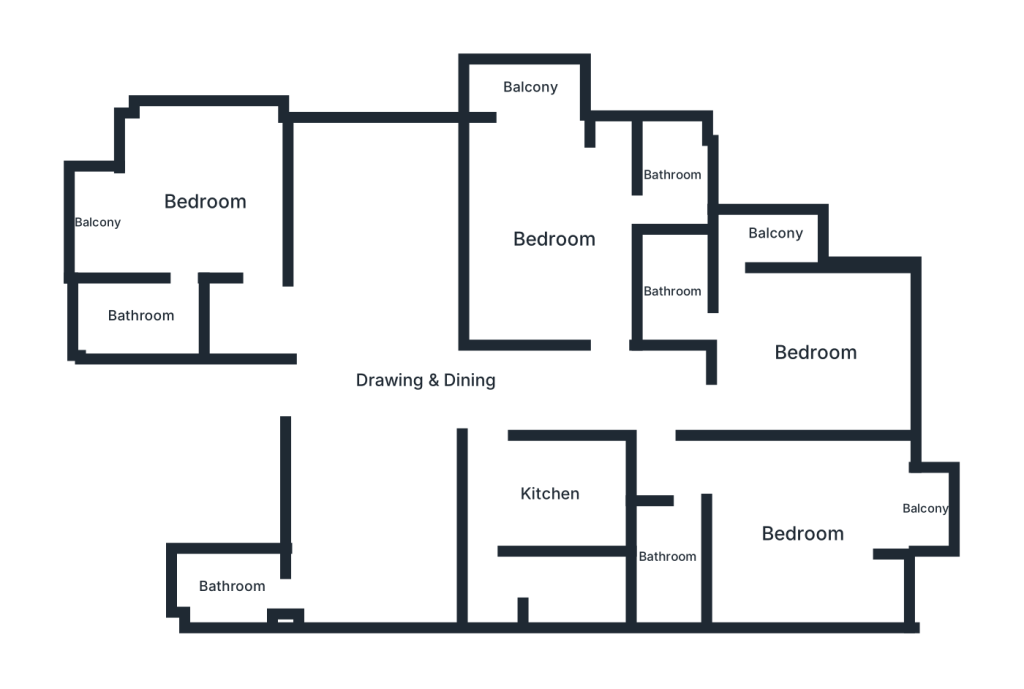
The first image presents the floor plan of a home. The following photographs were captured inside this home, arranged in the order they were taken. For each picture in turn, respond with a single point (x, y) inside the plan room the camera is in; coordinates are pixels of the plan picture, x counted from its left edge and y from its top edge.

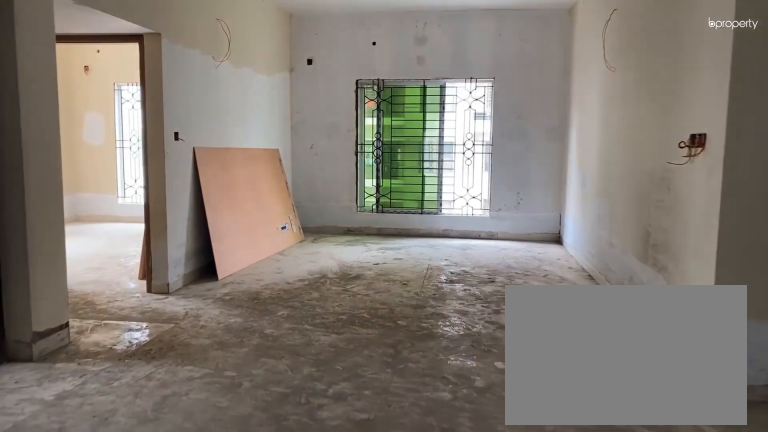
(425, 380)
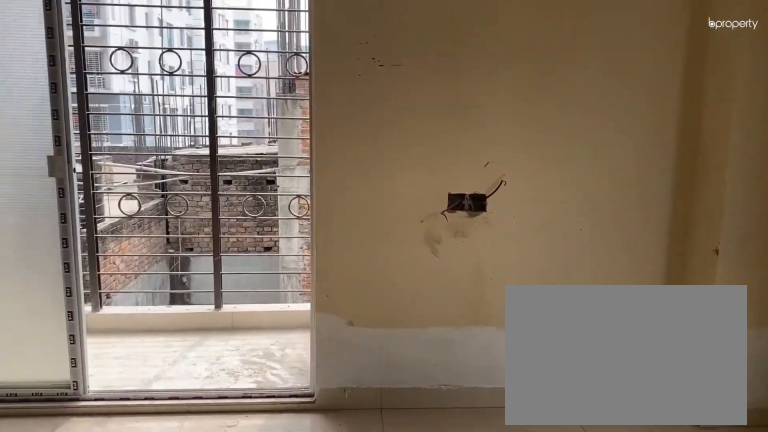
(206, 202)
